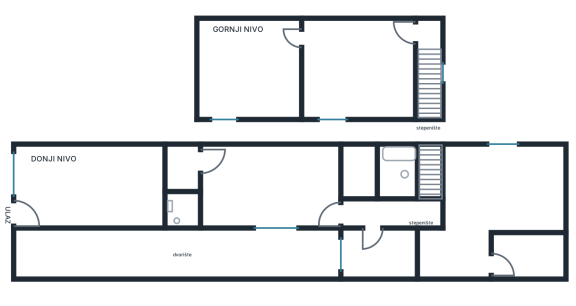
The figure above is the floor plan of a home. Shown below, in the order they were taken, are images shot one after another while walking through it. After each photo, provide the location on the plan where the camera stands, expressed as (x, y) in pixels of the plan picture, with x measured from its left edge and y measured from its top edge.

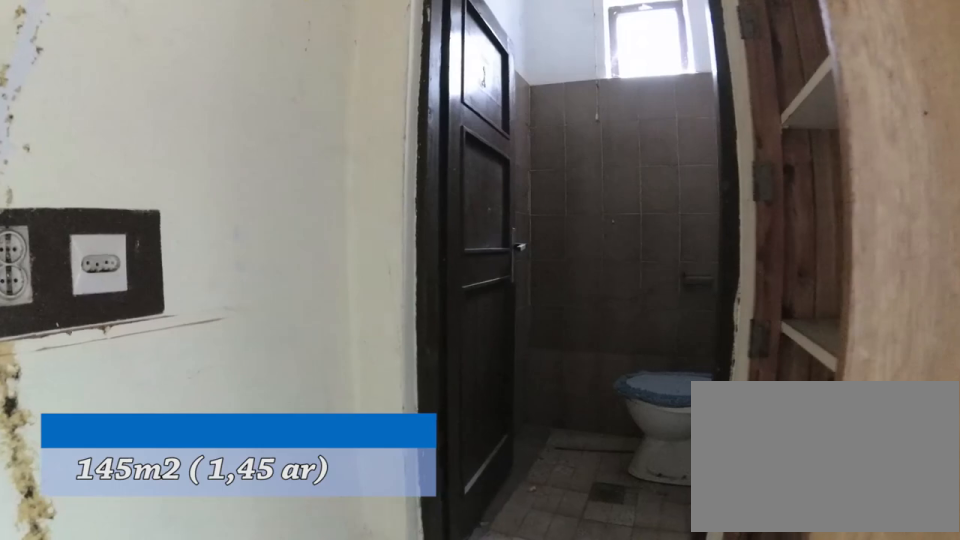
(183, 160)
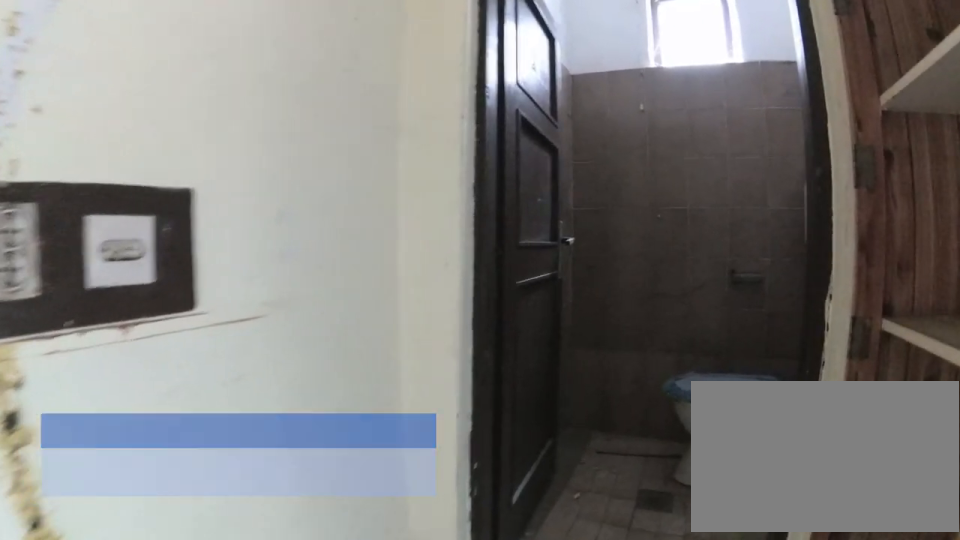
(183, 161)
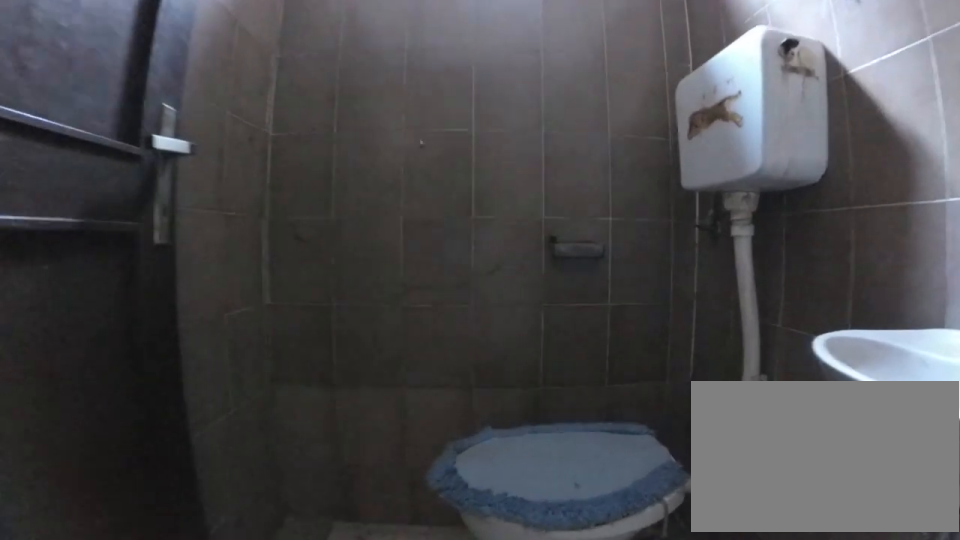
(183, 176)
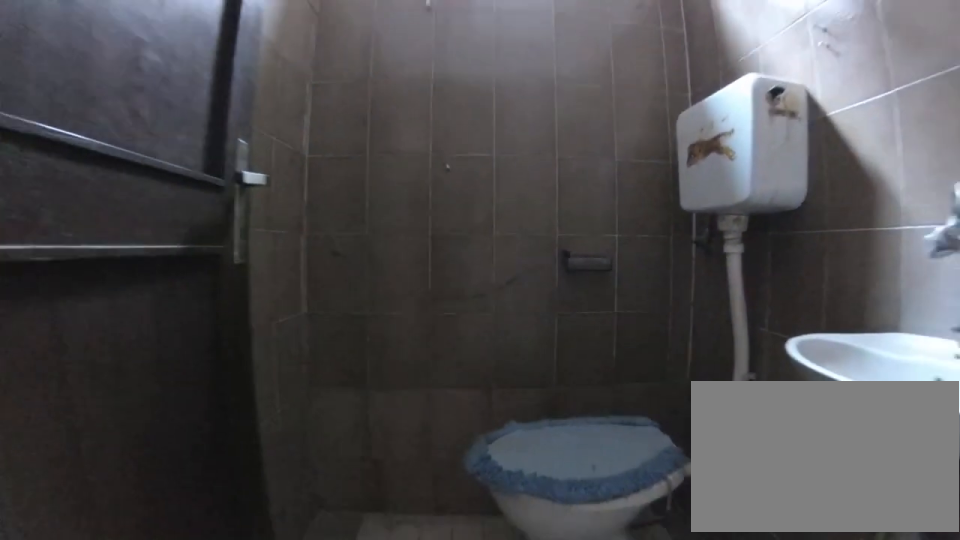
(183, 173)
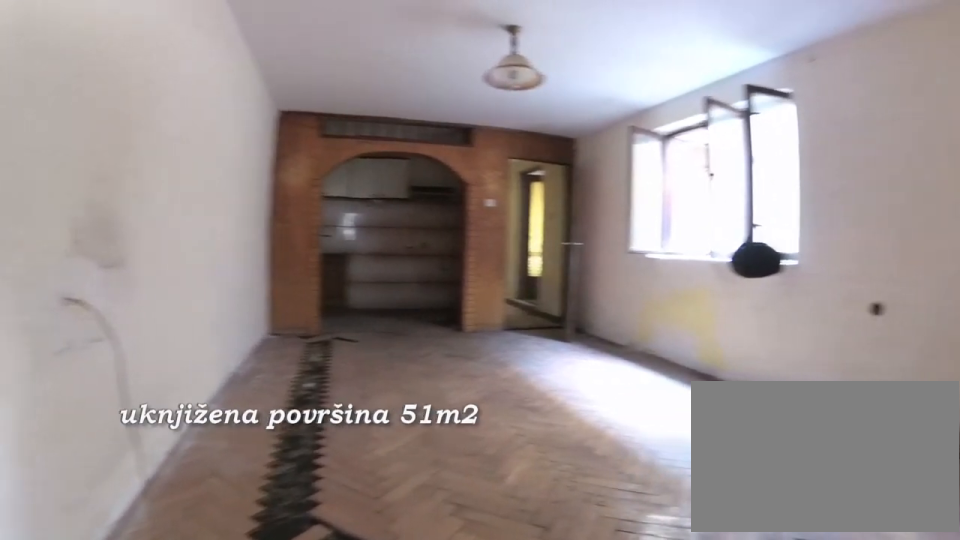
(184, 156)
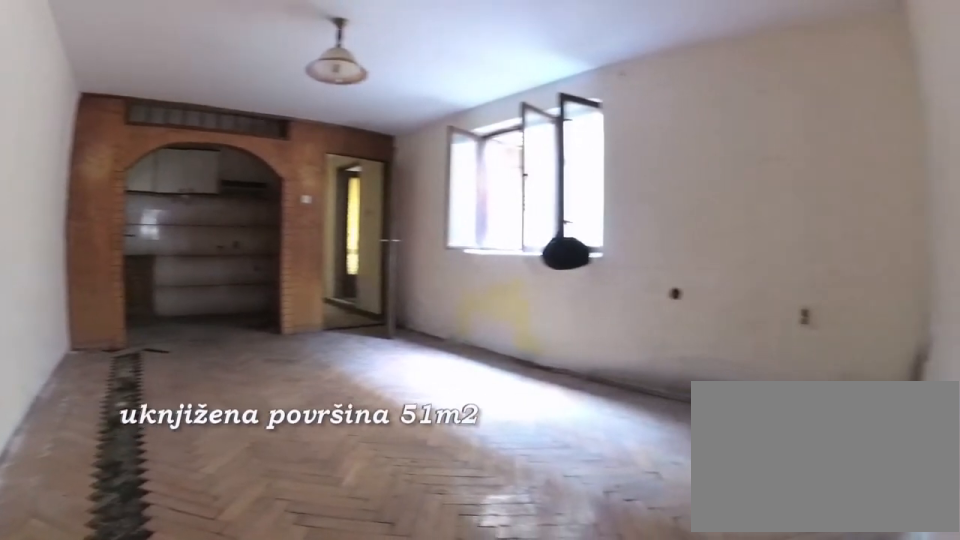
(187, 153)
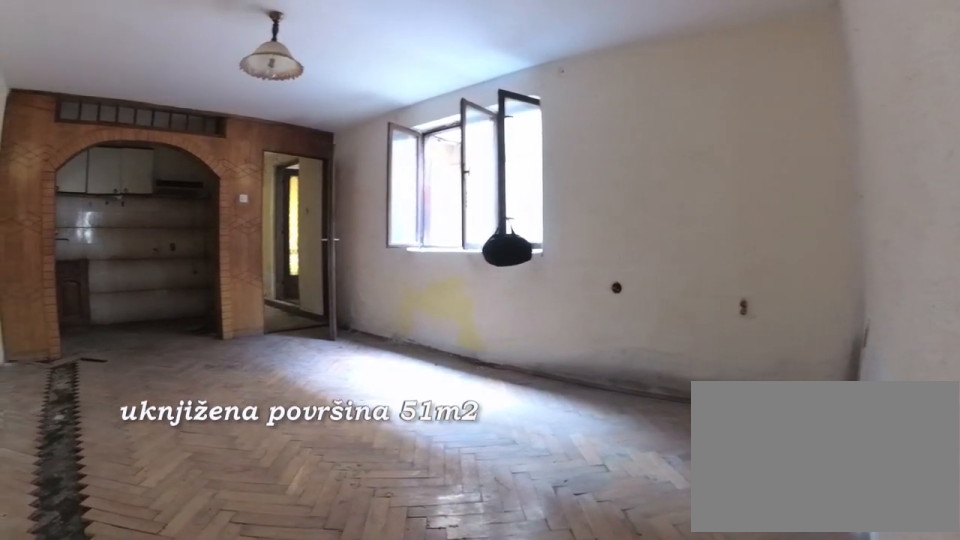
(195, 152)
